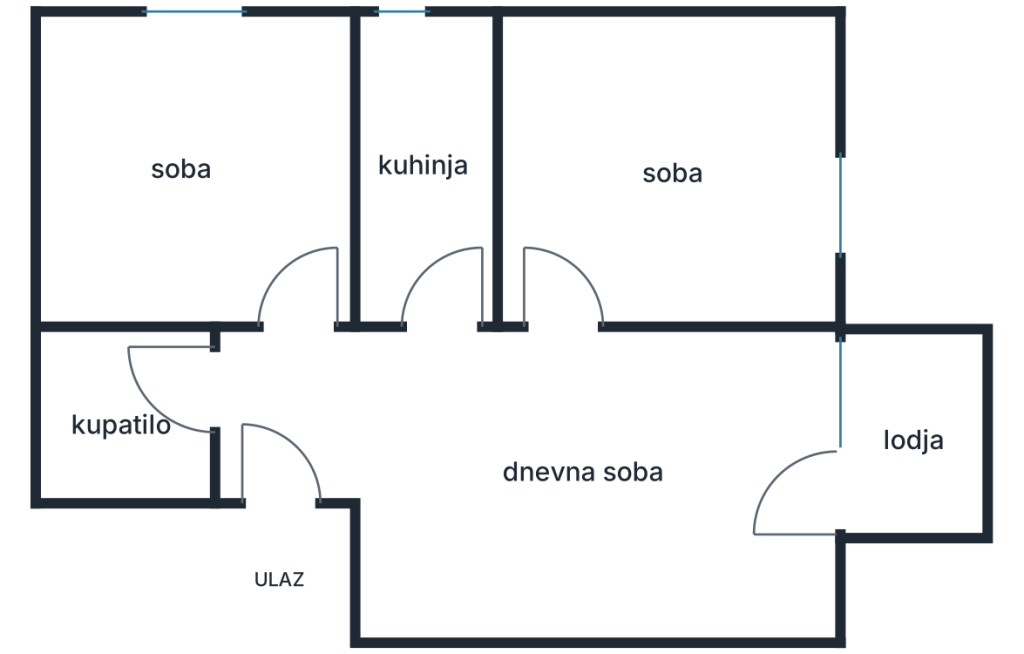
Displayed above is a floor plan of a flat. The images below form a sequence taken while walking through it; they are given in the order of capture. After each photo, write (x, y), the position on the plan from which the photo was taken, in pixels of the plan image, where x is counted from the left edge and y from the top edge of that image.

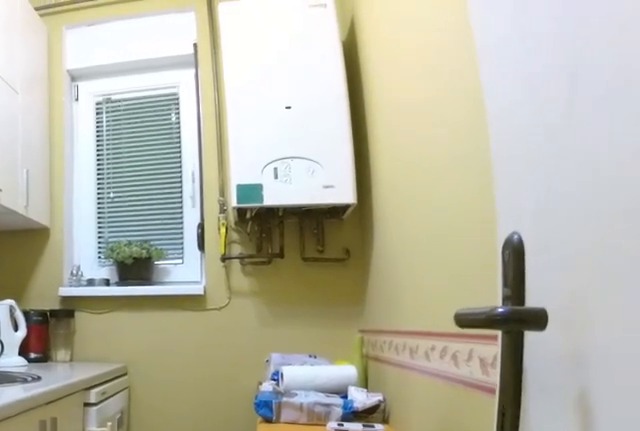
(447, 359)
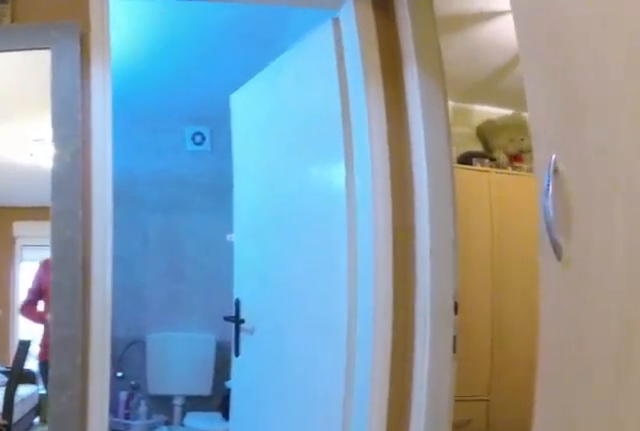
(394, 389)
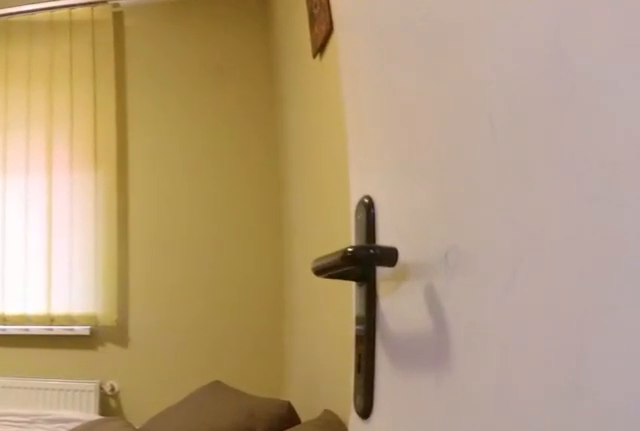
(297, 347)
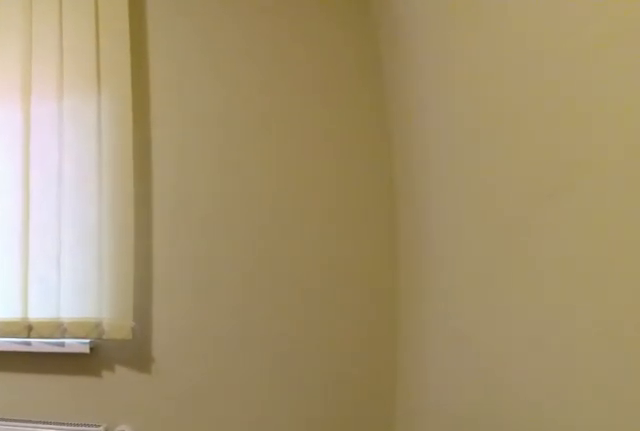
(295, 253)
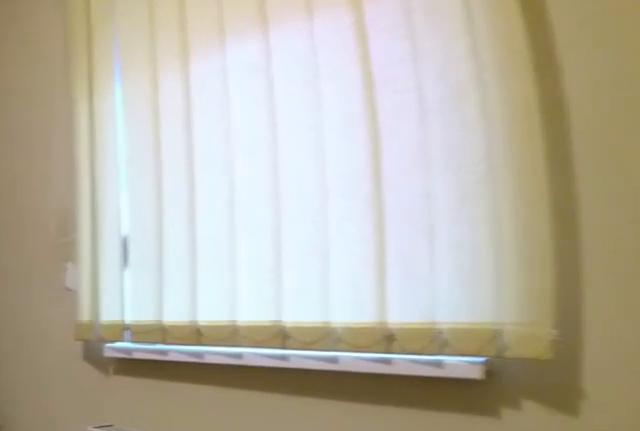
(314, 216)
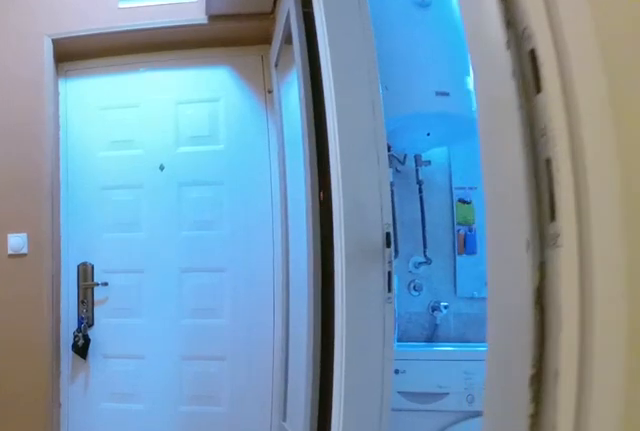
(297, 243)
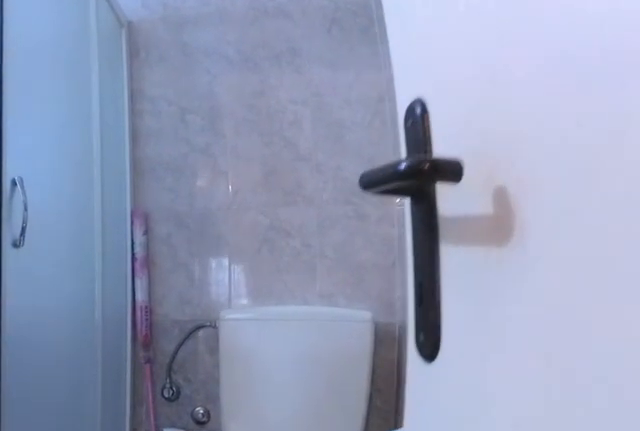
(226, 371)
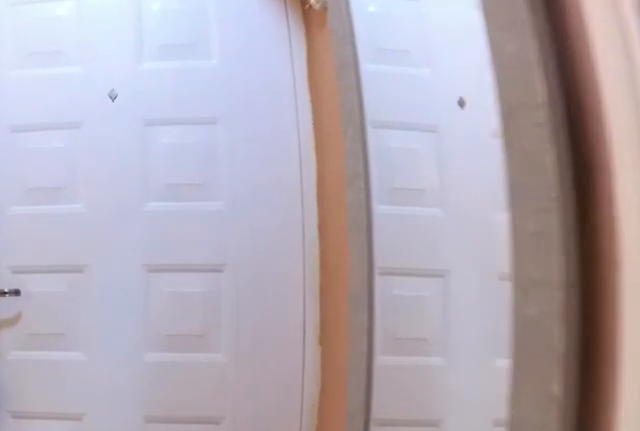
(255, 363)
